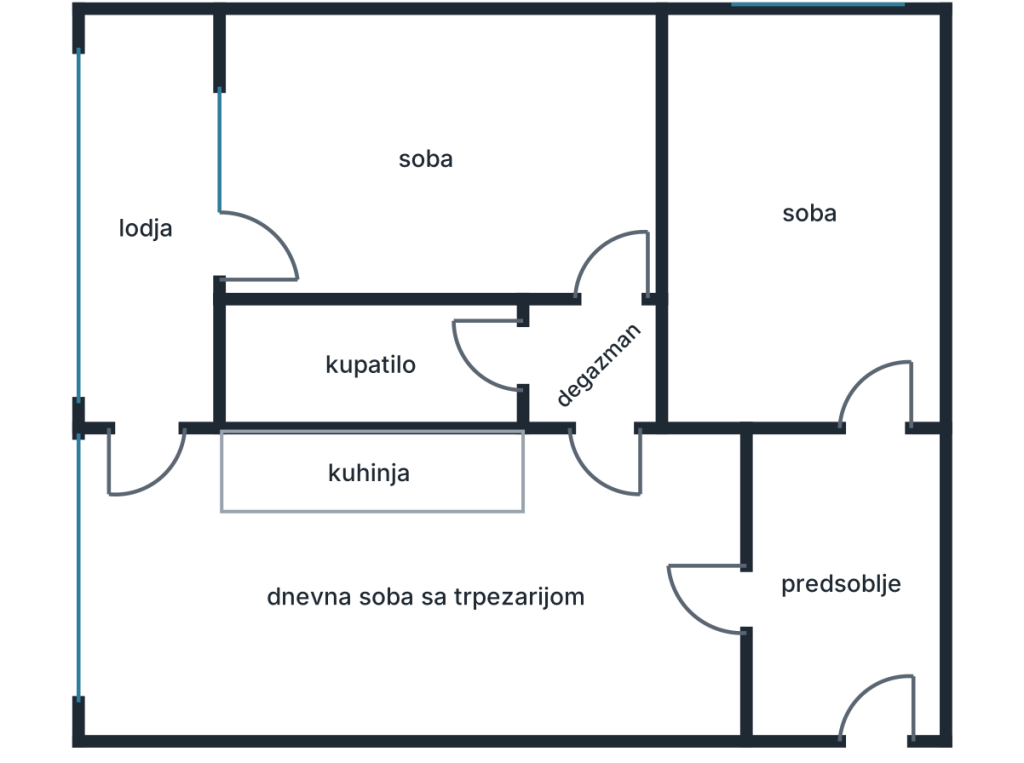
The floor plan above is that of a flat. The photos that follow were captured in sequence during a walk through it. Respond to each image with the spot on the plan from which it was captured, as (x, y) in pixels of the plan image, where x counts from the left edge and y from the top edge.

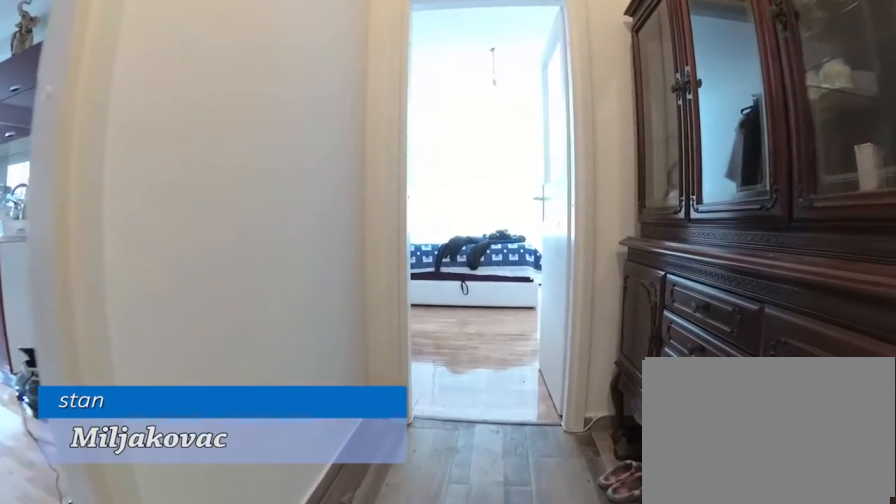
(884, 609)
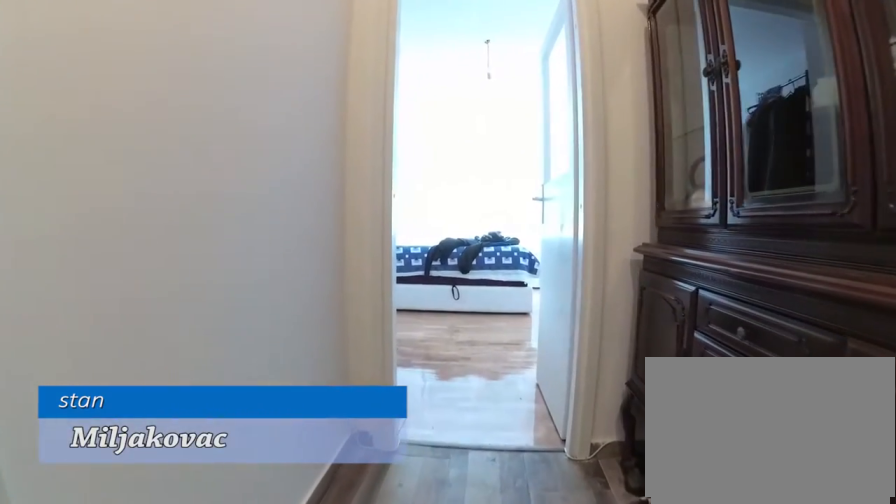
(884, 595)
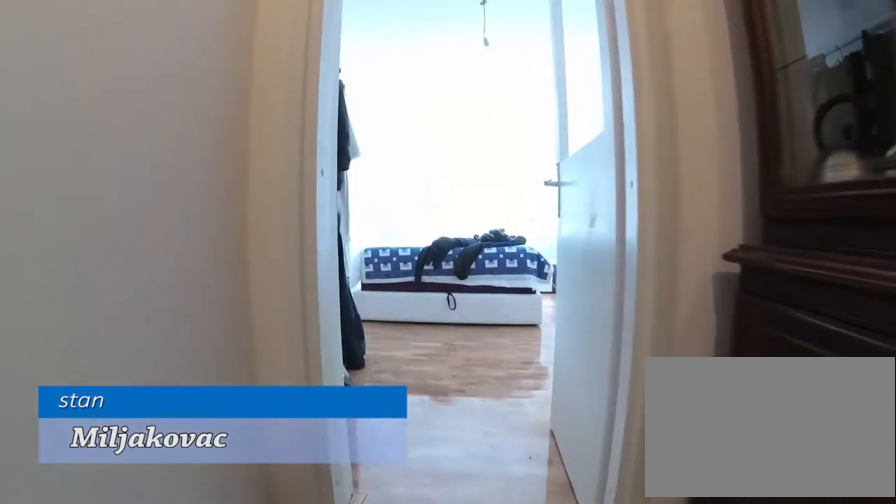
(884, 549)
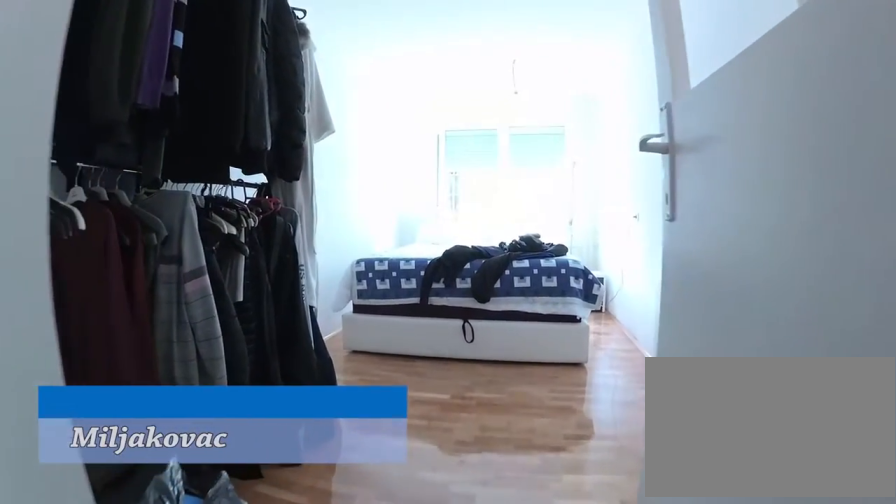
(884, 488)
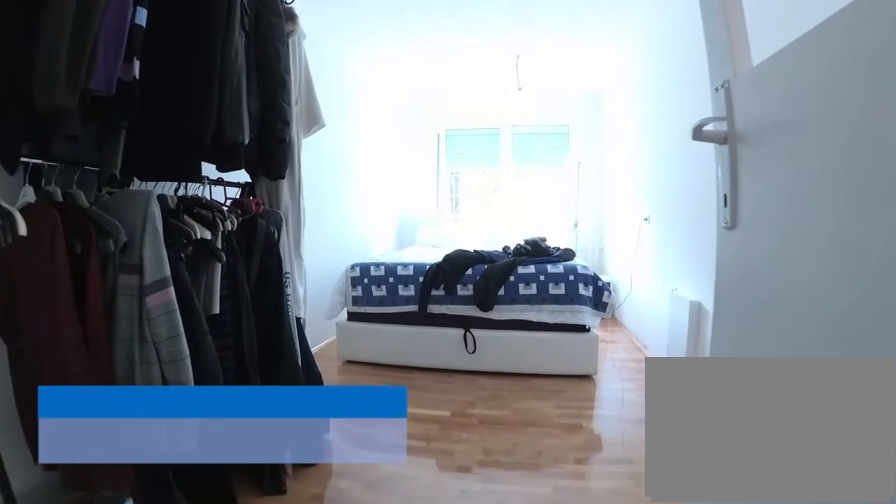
(883, 473)
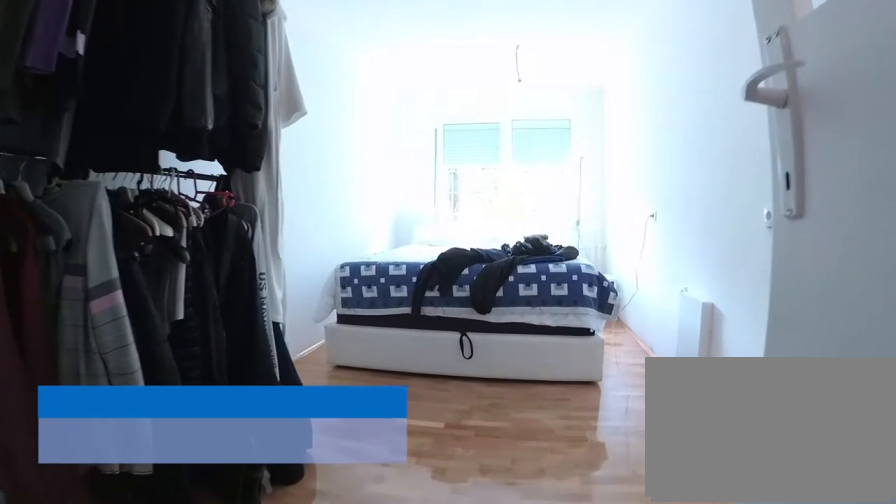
(884, 458)
